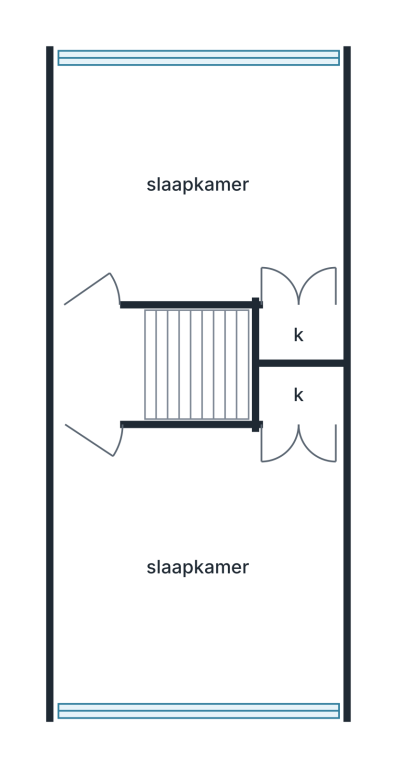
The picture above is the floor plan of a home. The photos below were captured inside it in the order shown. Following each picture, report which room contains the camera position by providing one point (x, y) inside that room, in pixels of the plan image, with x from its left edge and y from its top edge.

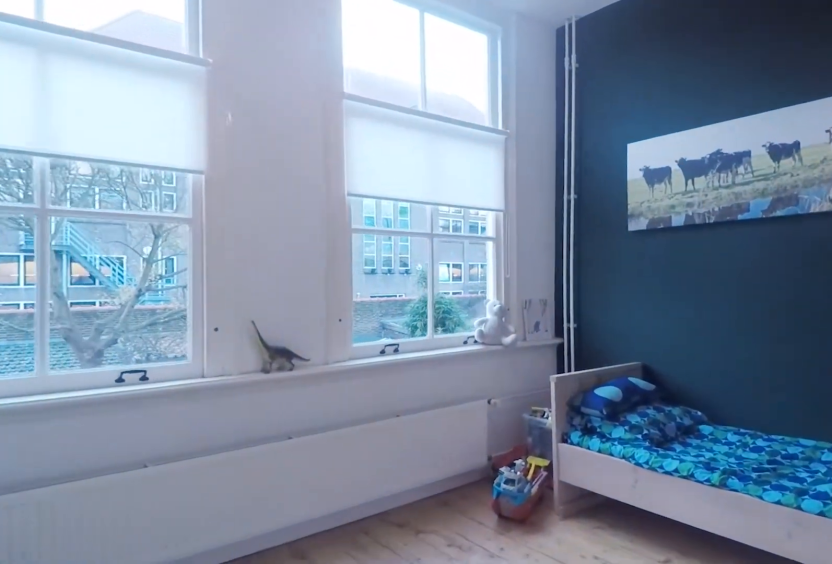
(297, 169)
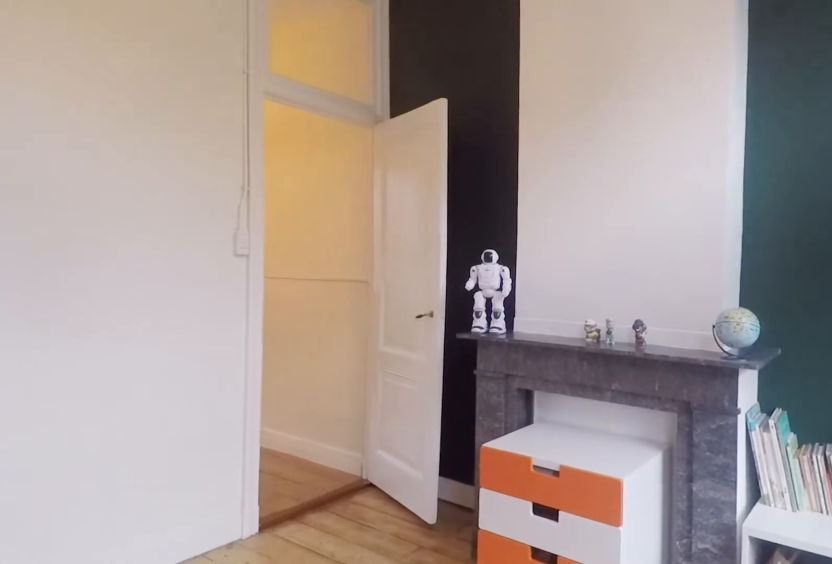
(297, 169)
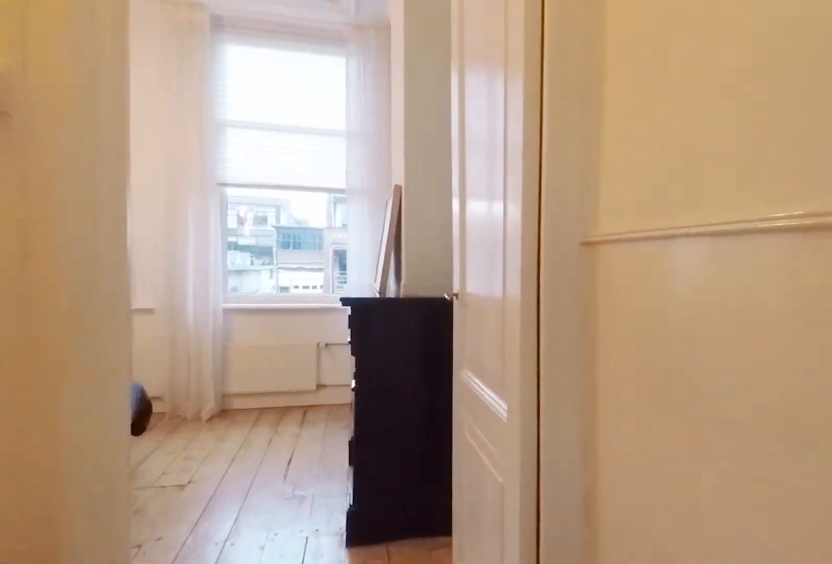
(99, 363)
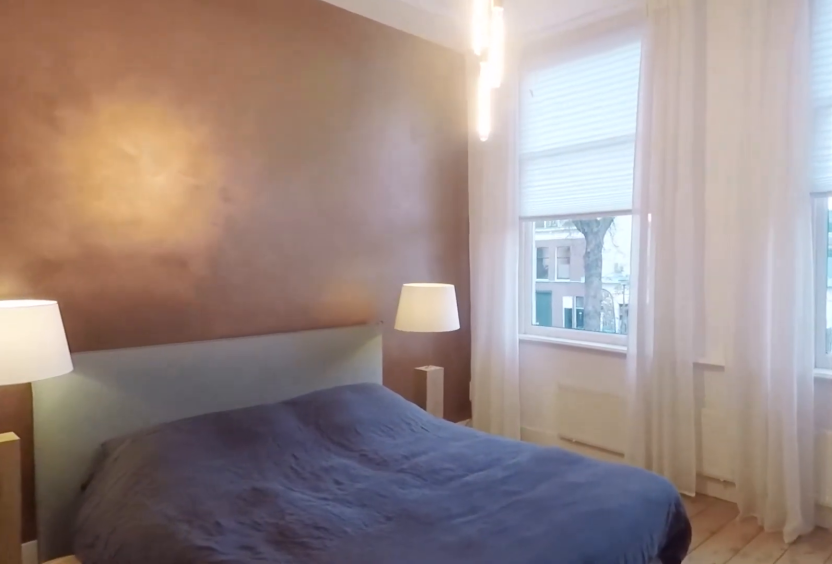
(217, 513)
